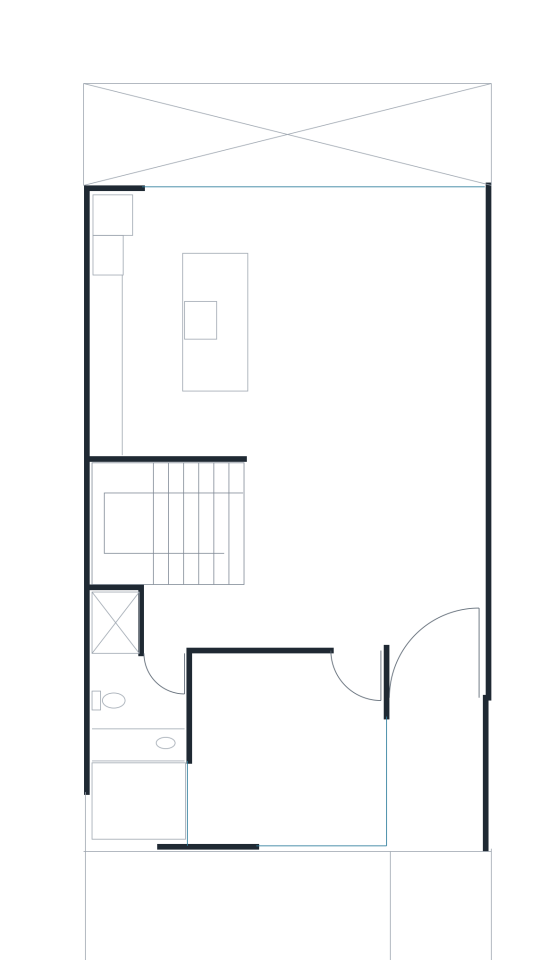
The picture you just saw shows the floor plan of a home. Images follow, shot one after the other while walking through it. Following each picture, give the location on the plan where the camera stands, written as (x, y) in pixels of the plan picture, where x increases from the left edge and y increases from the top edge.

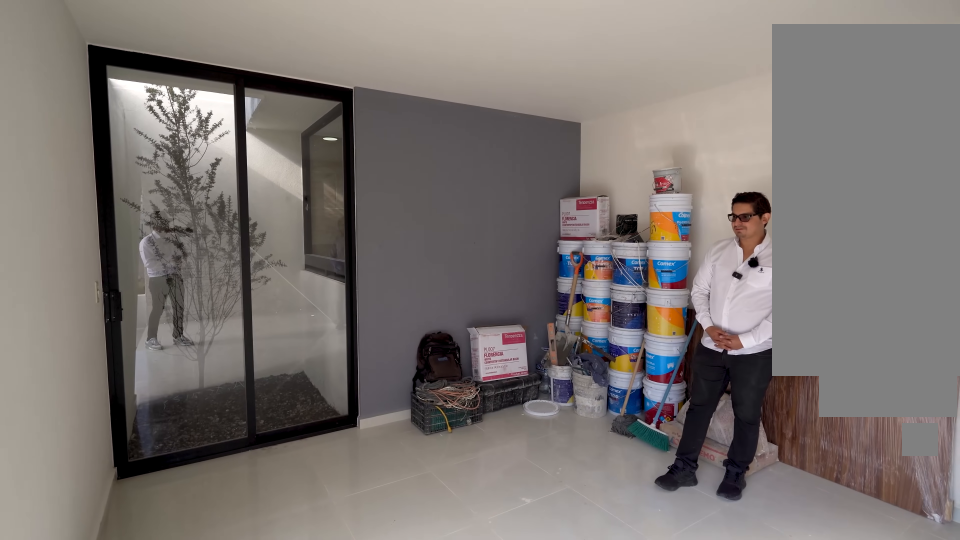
(359, 803)
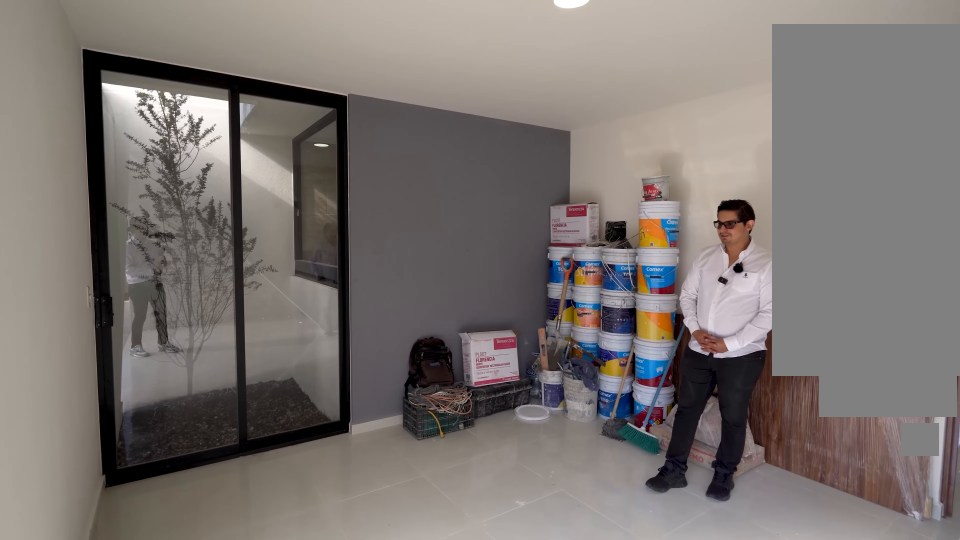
(352, 805)
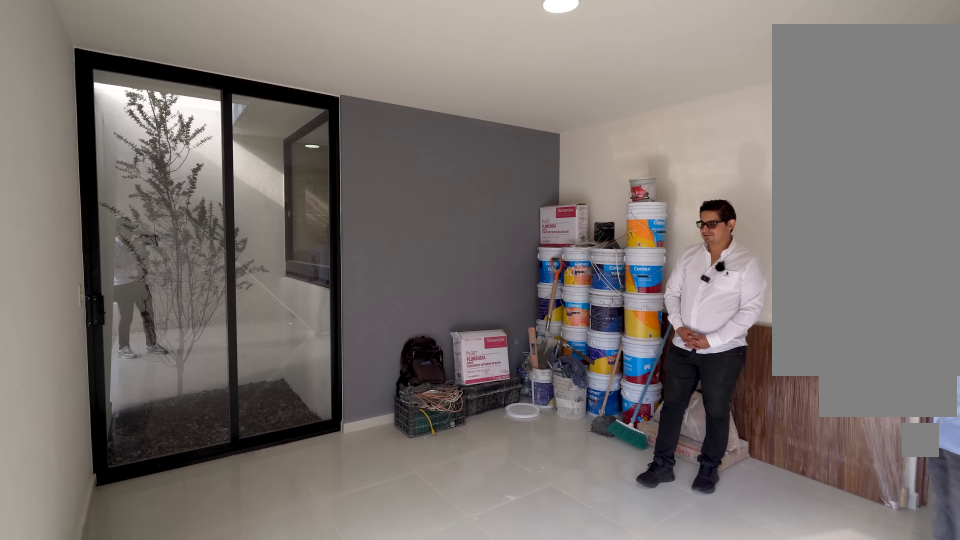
(325, 805)
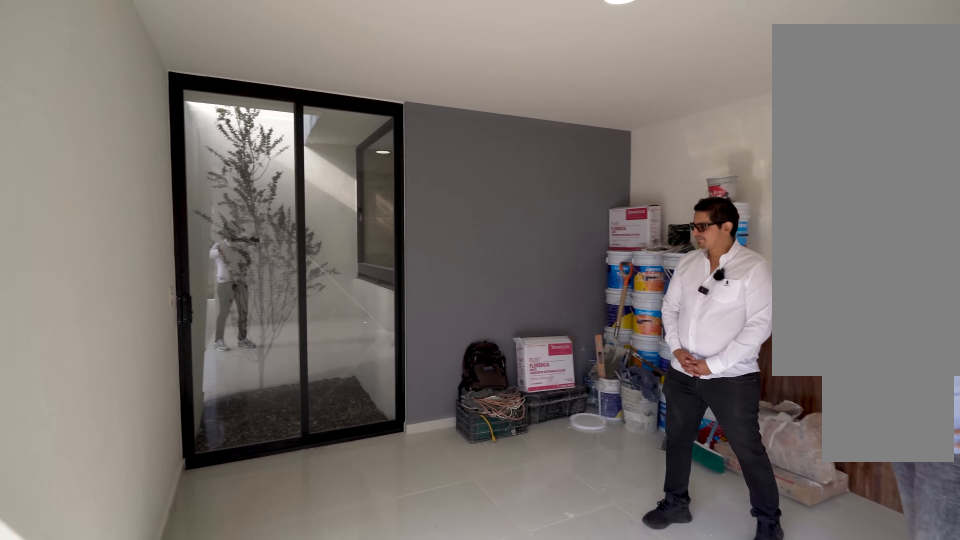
(277, 804)
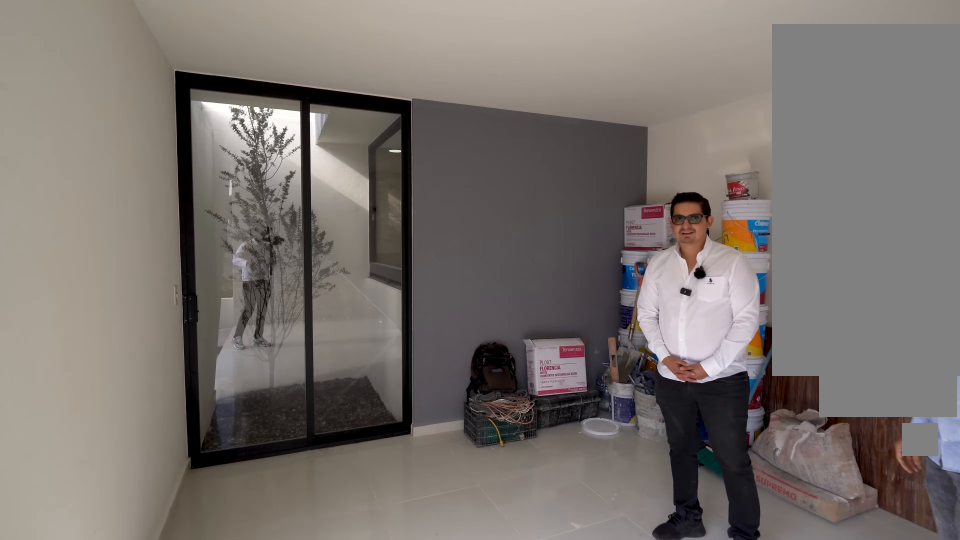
(284, 803)
